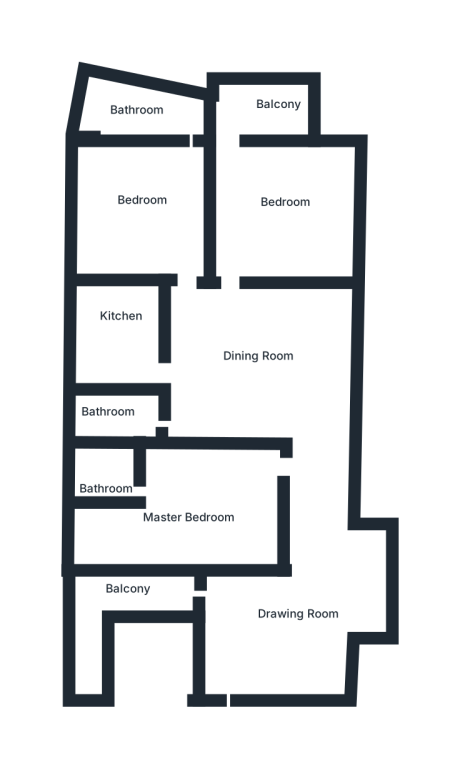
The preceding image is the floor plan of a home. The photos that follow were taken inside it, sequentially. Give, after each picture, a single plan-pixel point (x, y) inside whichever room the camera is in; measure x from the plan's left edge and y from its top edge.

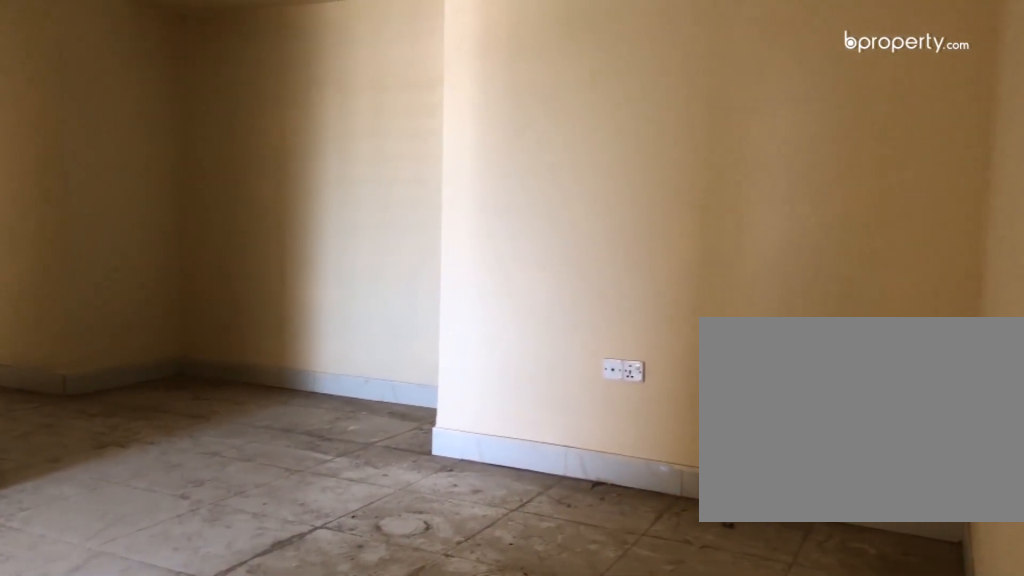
(287, 633)
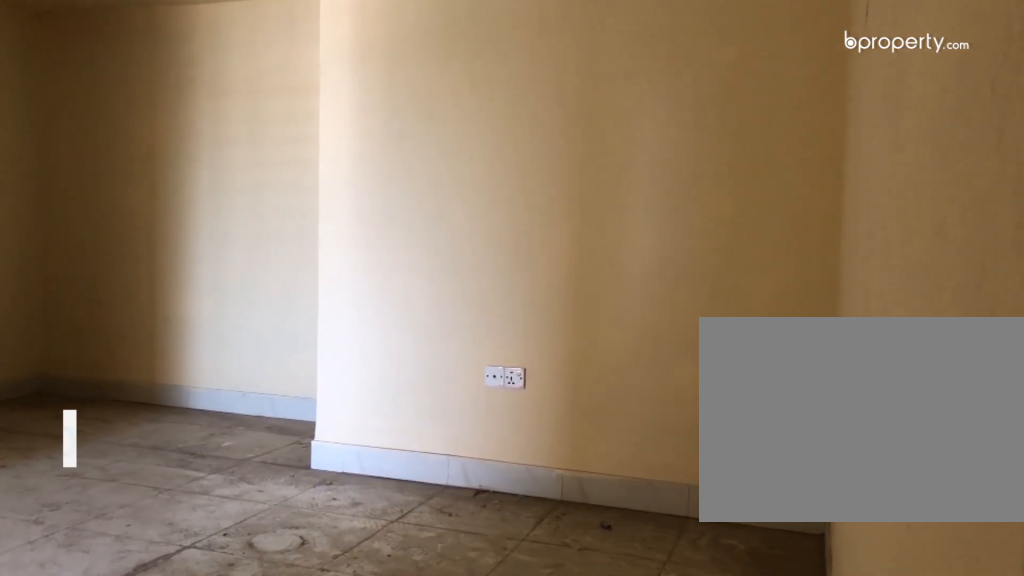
(287, 633)
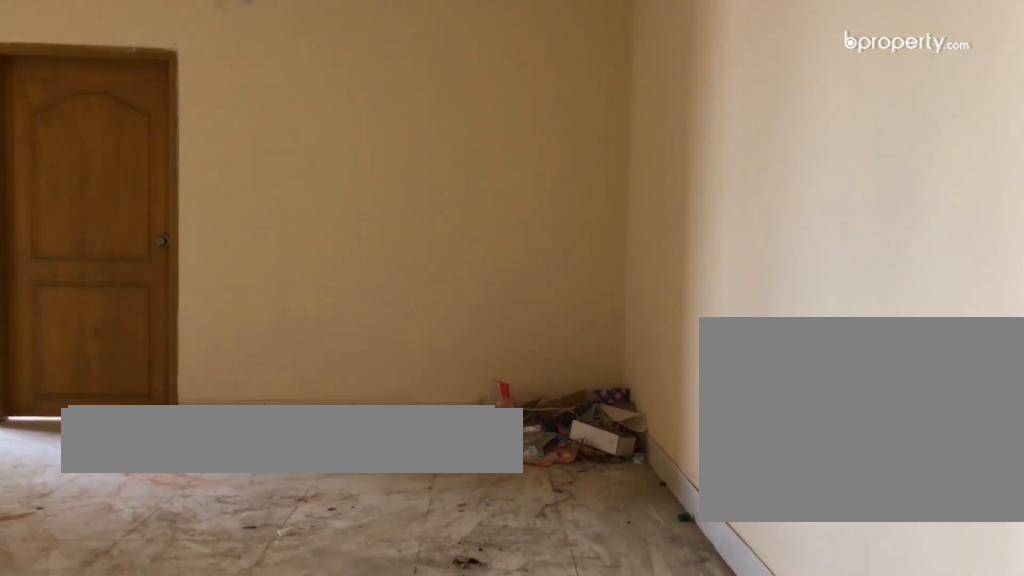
(275, 363)
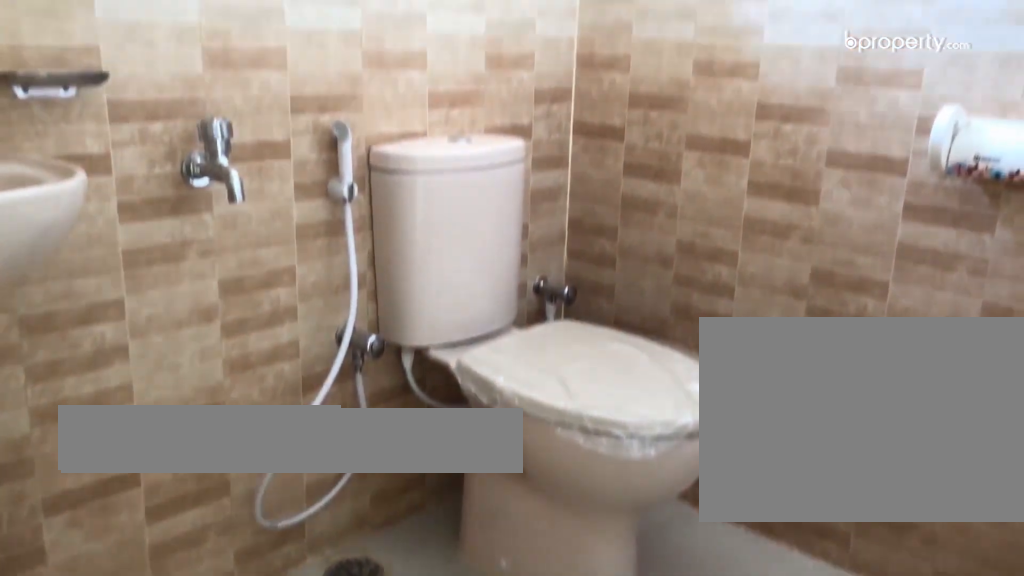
(116, 473)
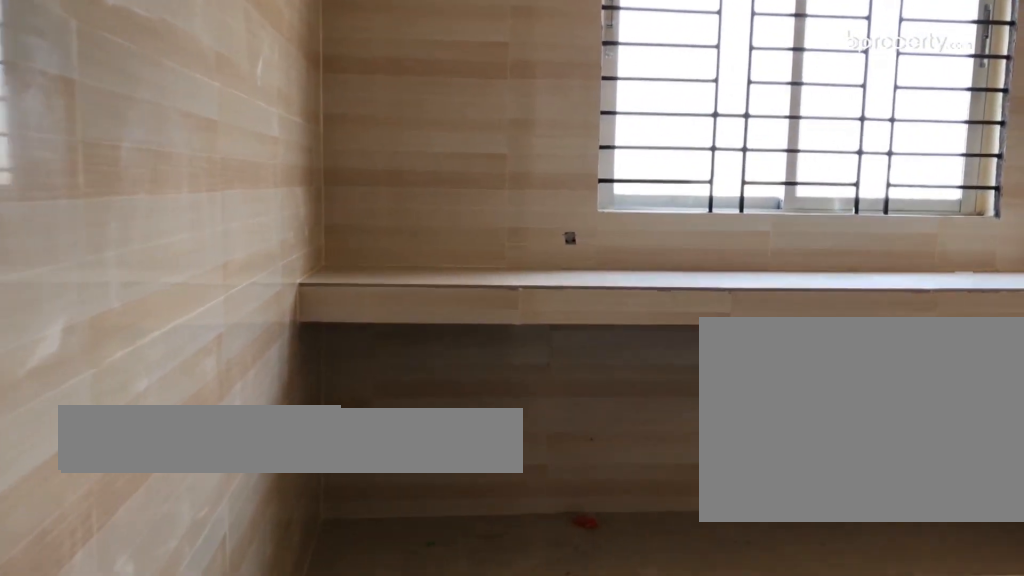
(126, 337)
